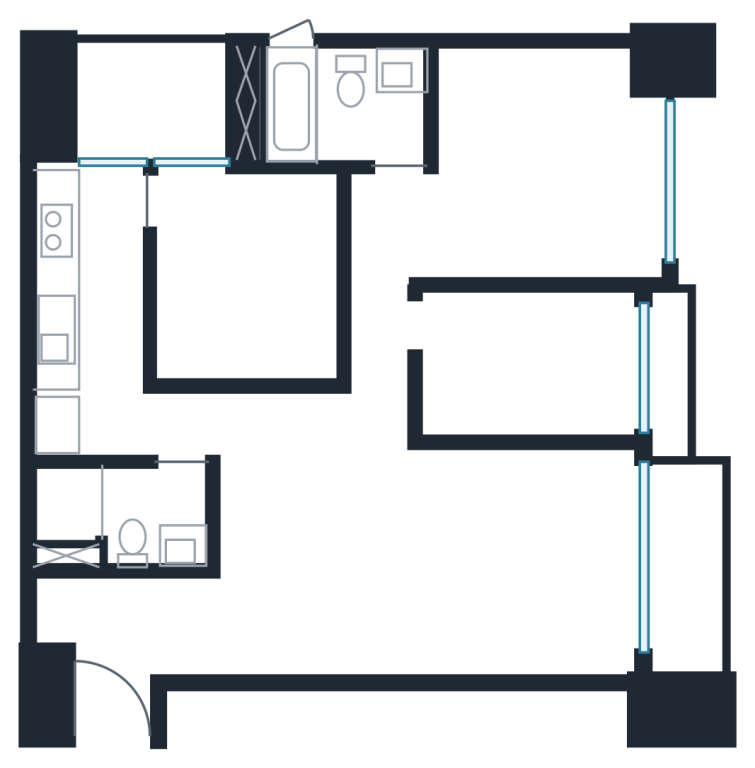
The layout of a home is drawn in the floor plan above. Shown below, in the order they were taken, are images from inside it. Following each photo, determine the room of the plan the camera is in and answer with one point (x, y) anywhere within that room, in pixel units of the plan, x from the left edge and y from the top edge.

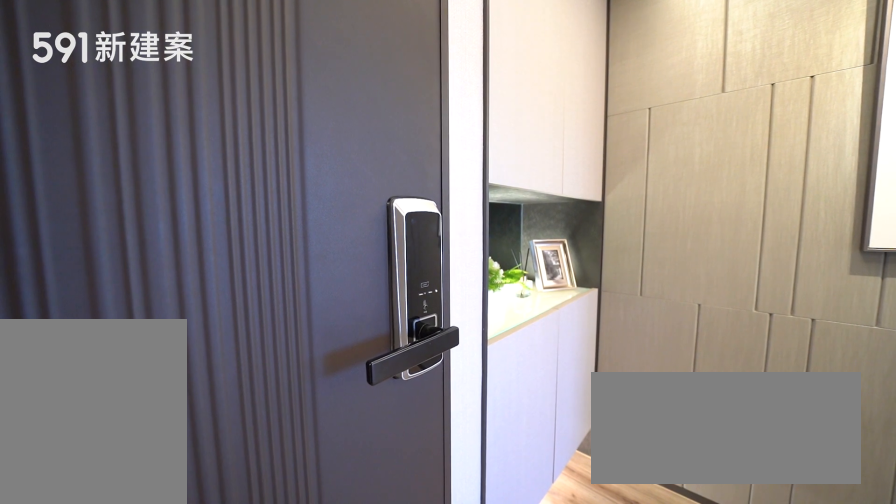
(87, 660)
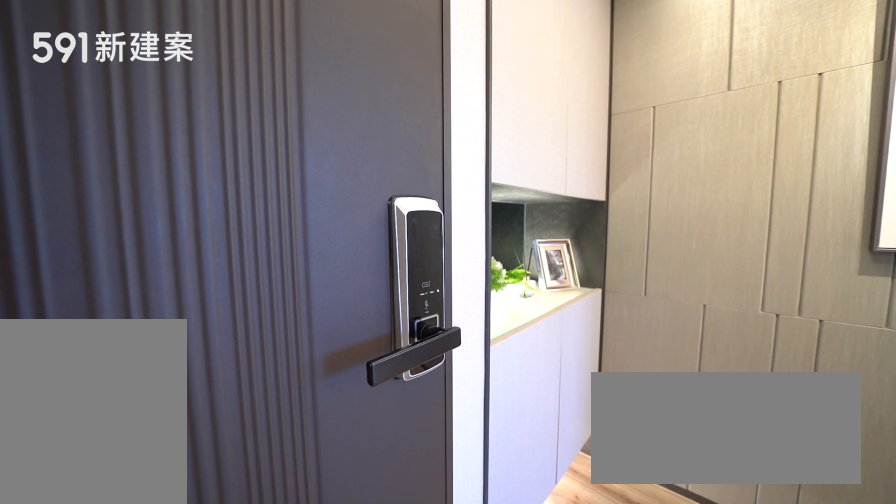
(87, 660)
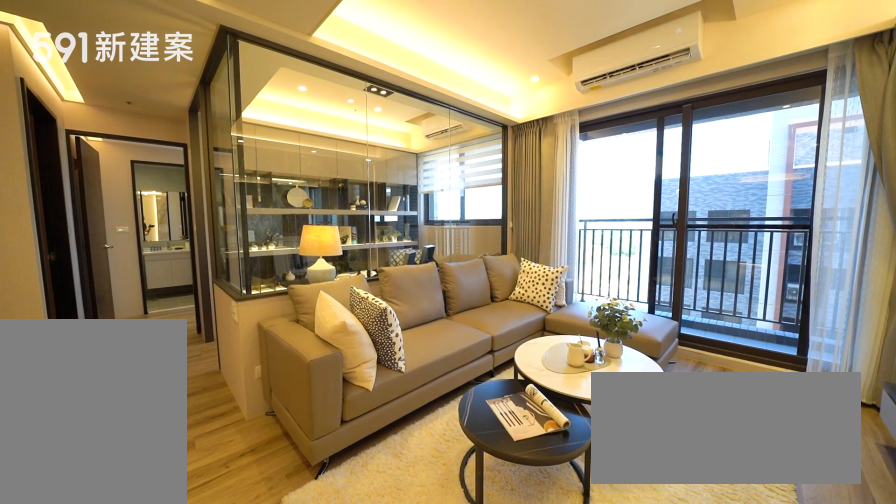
(530, 562)
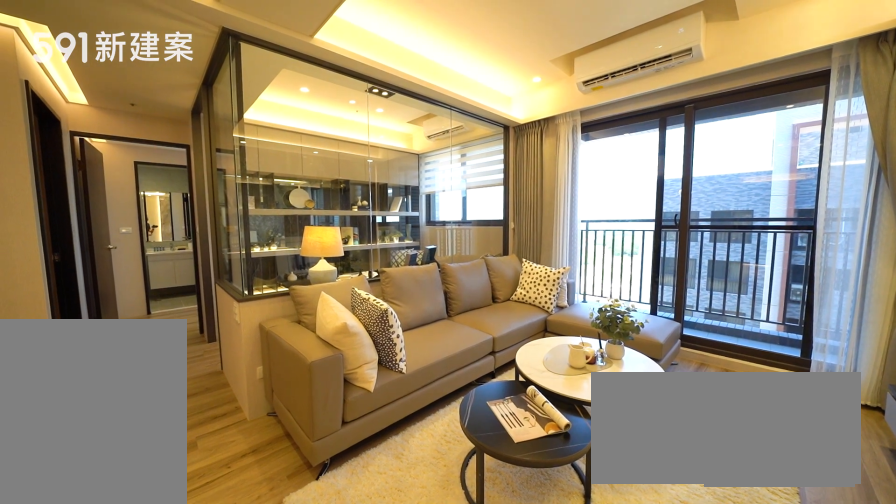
(530, 562)
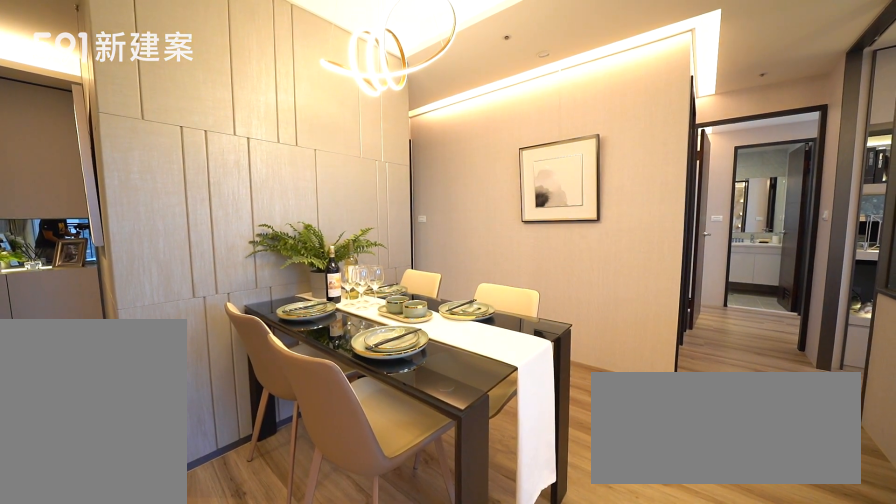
(301, 514)
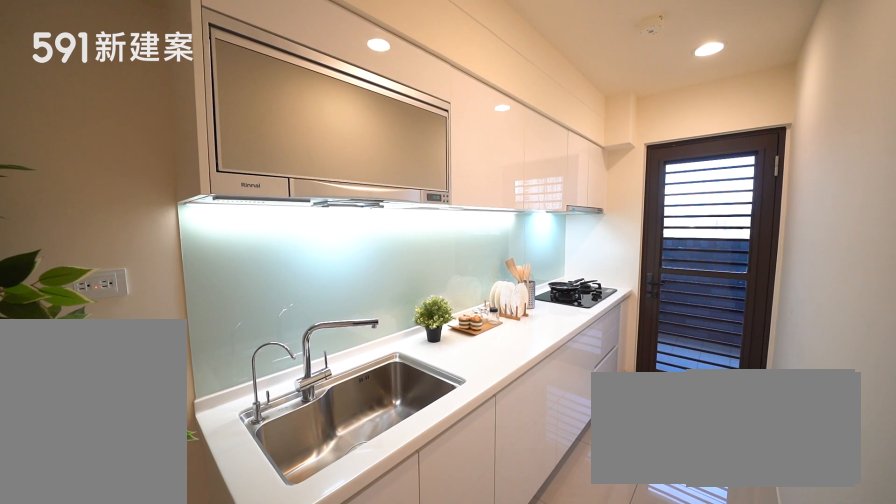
(91, 298)
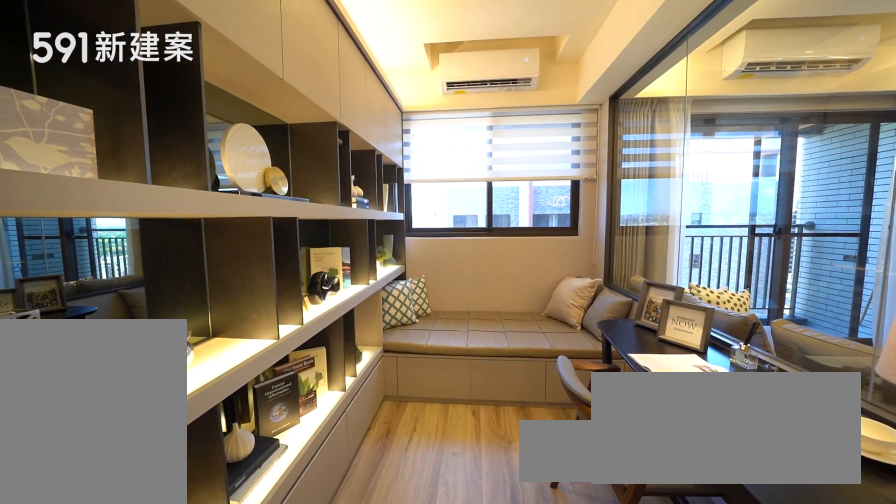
(534, 366)
